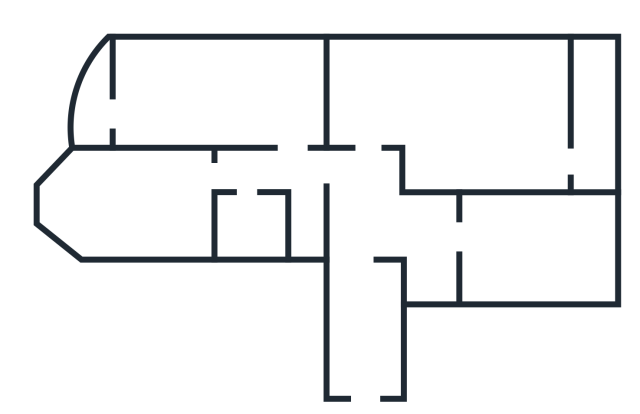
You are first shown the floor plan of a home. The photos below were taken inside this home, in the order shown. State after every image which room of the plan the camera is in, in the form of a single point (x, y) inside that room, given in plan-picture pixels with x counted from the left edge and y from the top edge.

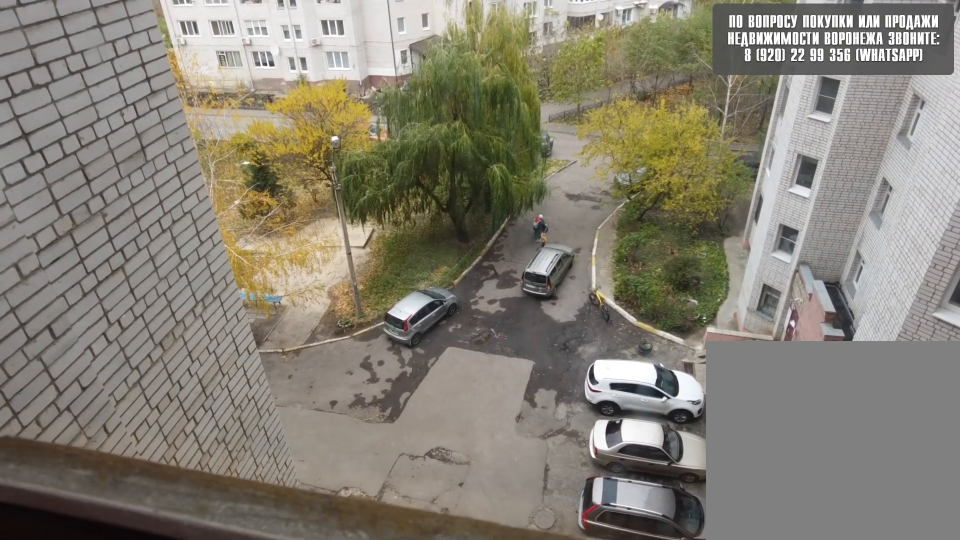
(607, 155)
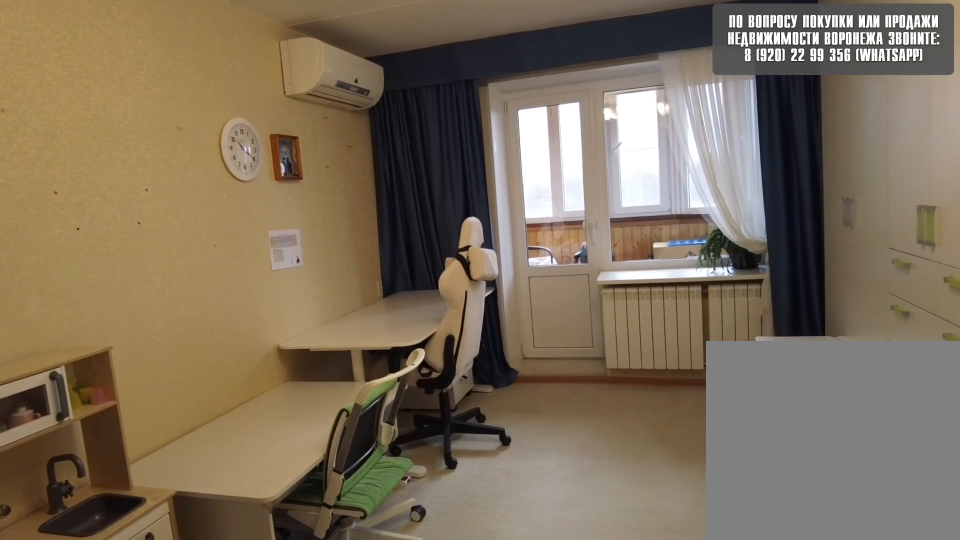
(263, 101)
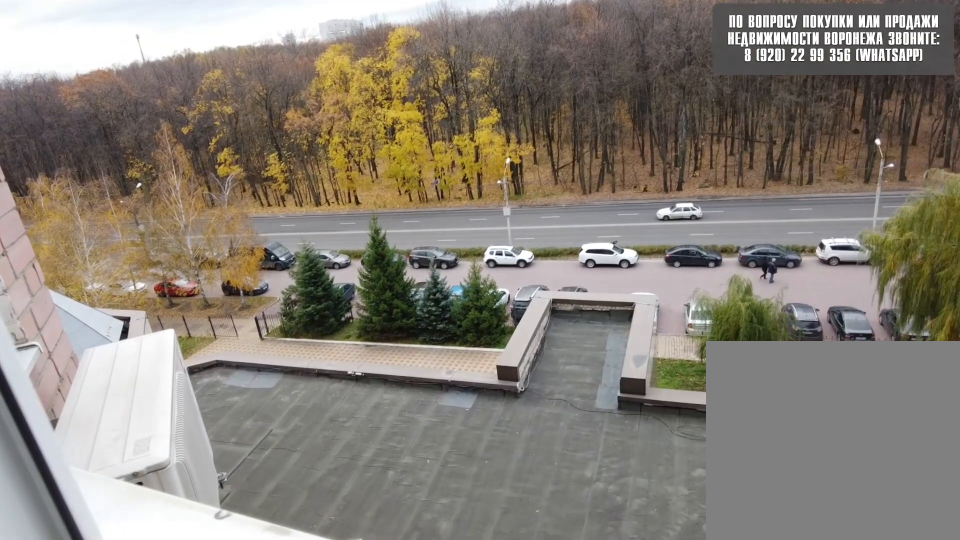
(99, 106)
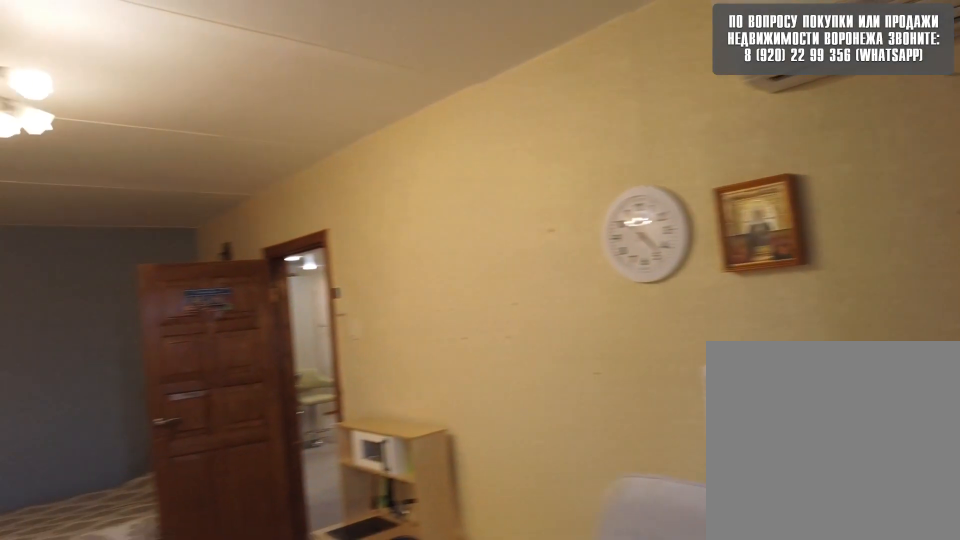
(148, 111)
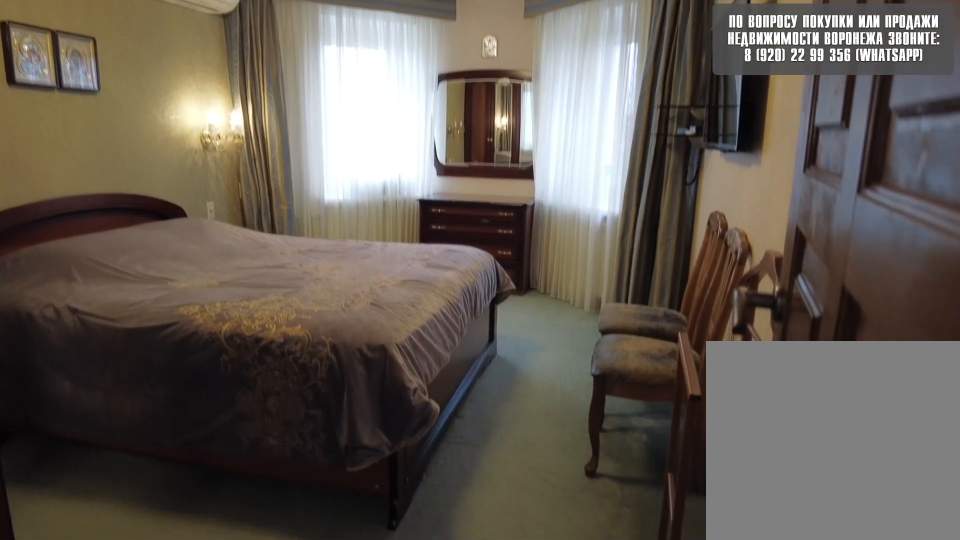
(148, 198)
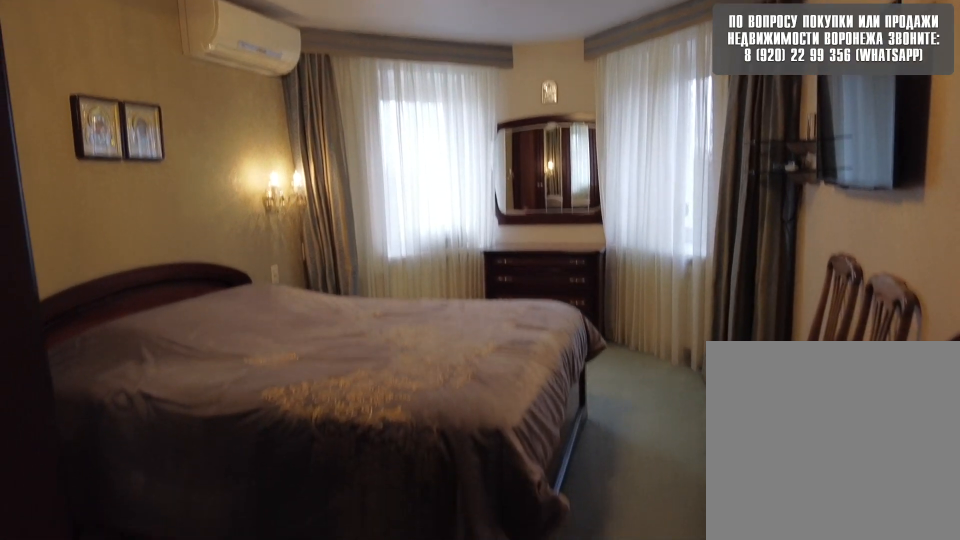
(148, 198)
